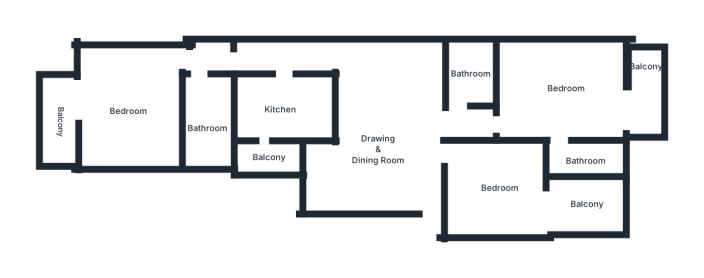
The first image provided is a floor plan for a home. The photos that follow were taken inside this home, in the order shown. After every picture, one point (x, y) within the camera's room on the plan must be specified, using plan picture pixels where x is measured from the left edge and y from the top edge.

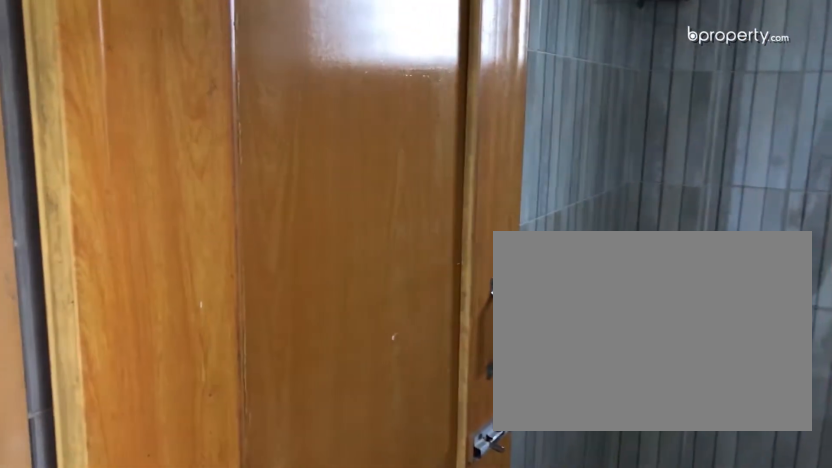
(468, 77)
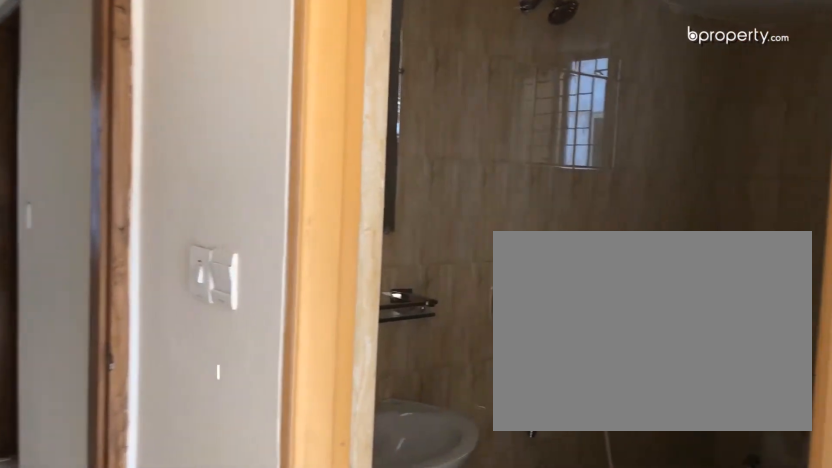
(210, 129)
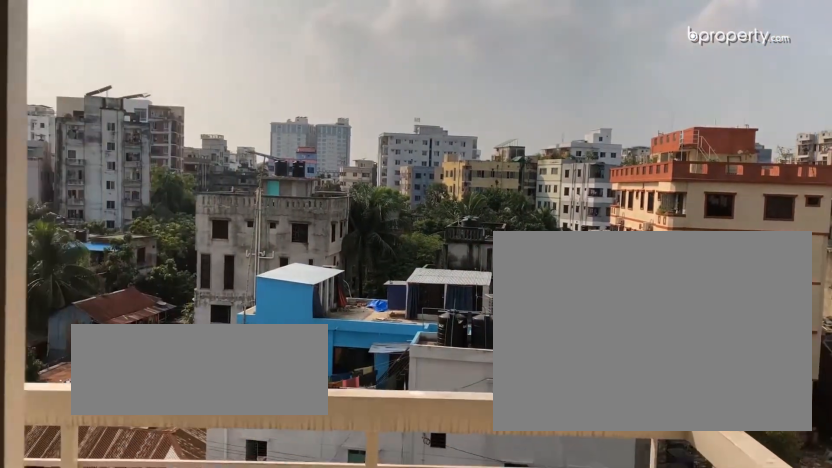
(56, 120)
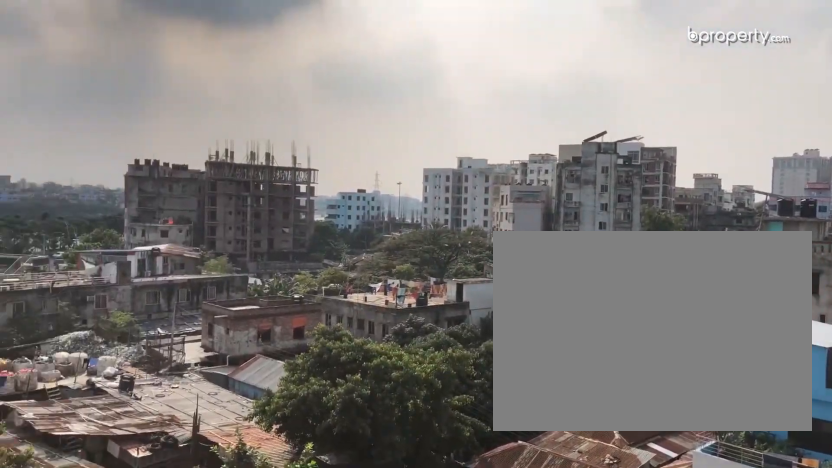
(56, 120)
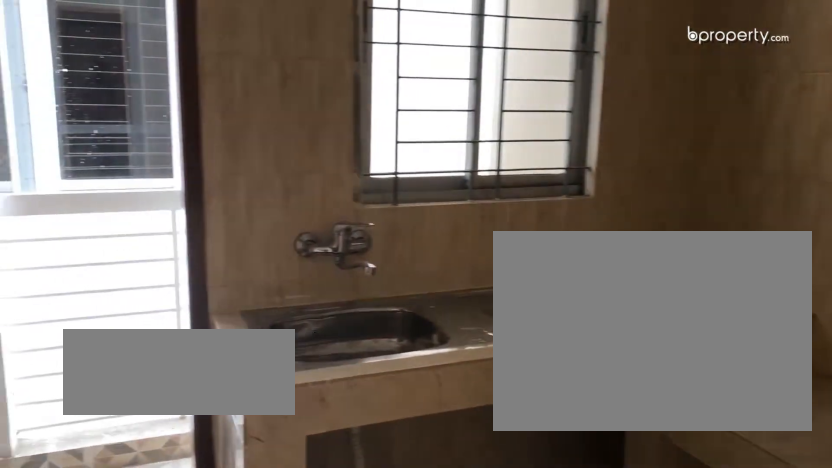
(279, 113)
